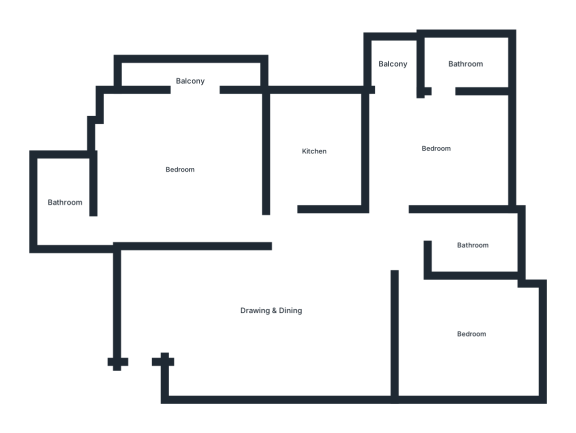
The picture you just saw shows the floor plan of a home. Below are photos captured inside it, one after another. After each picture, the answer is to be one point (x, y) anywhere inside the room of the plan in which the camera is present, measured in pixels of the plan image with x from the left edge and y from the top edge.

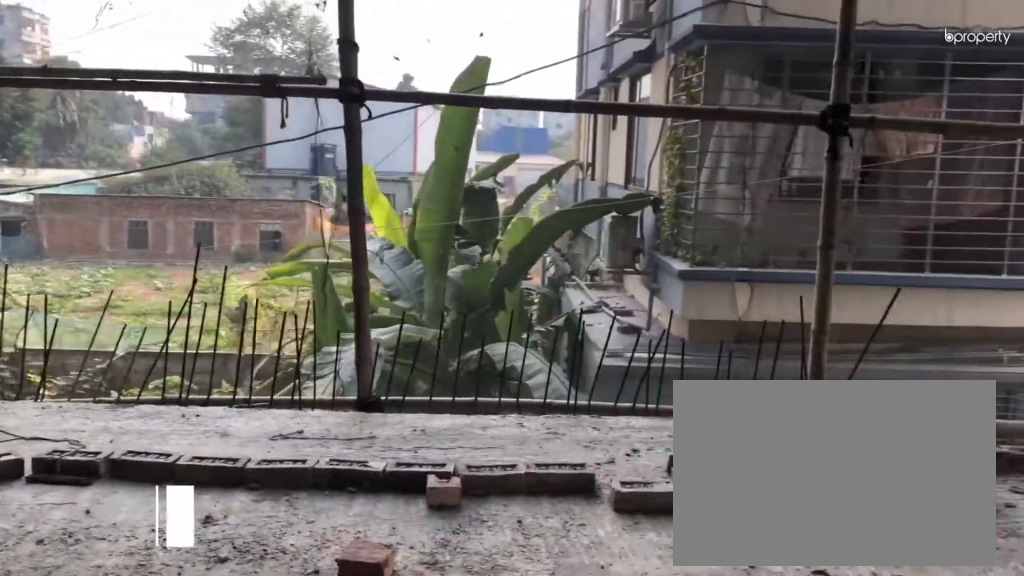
(178, 169)
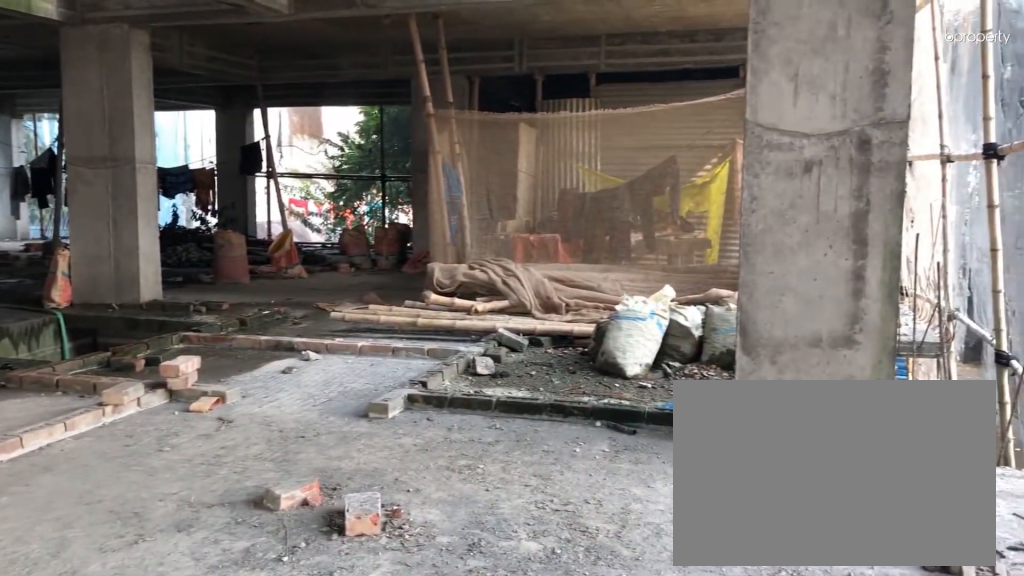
(178, 169)
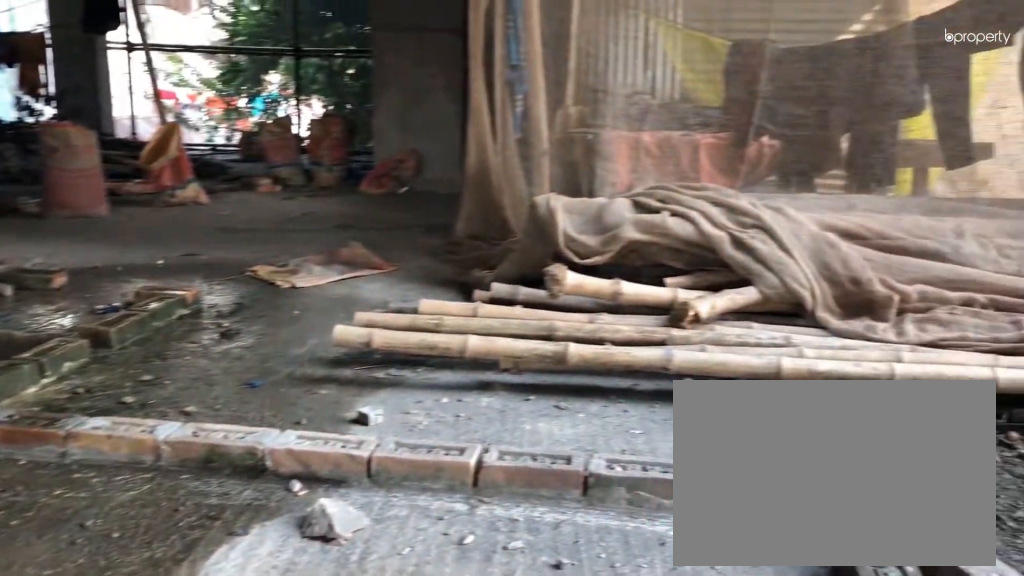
(64, 202)
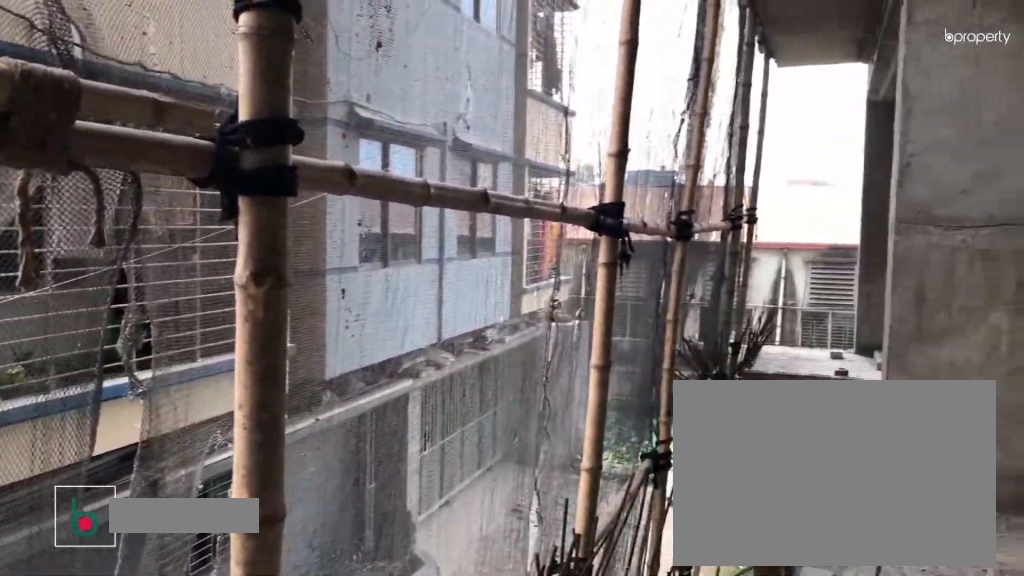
(190, 81)
